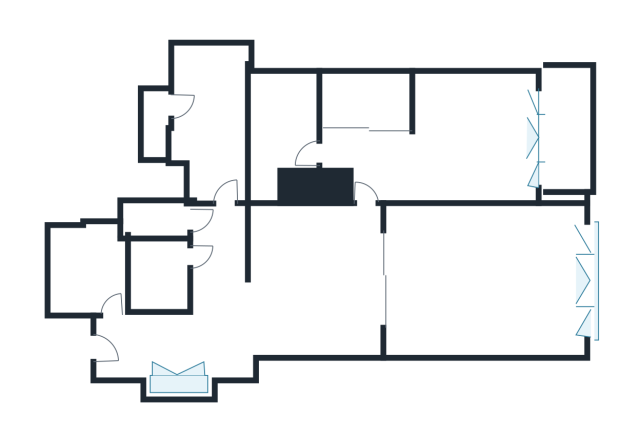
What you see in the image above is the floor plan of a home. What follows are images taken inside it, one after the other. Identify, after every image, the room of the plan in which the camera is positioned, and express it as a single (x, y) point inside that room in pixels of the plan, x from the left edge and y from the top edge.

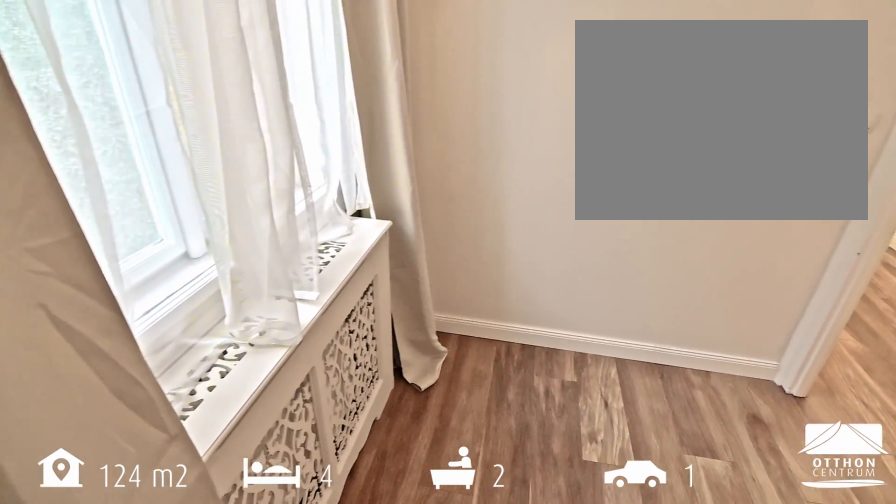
(92, 282)
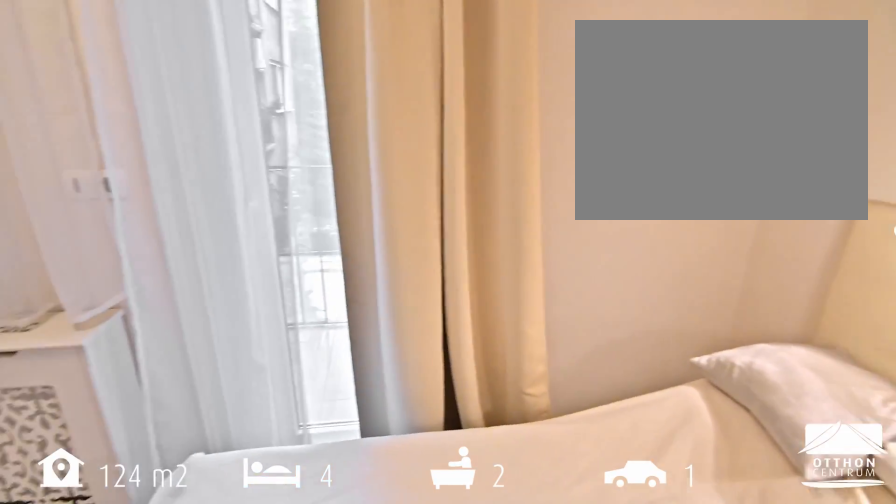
(211, 104)
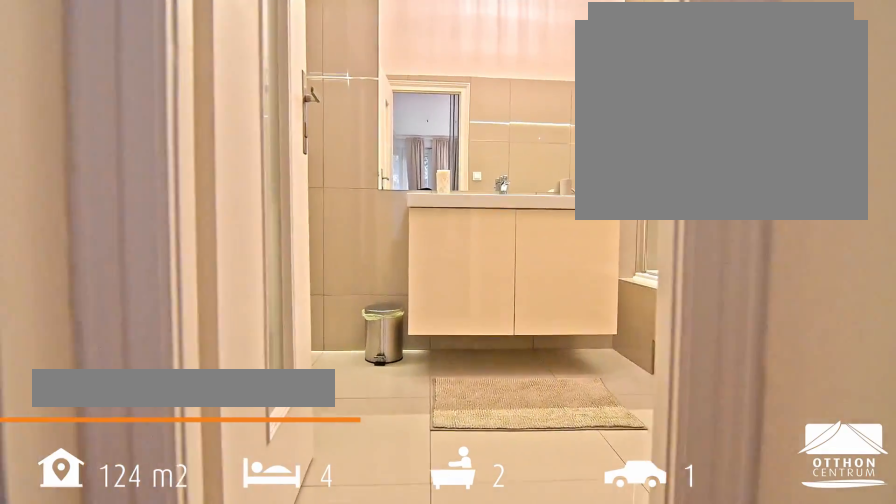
(285, 144)
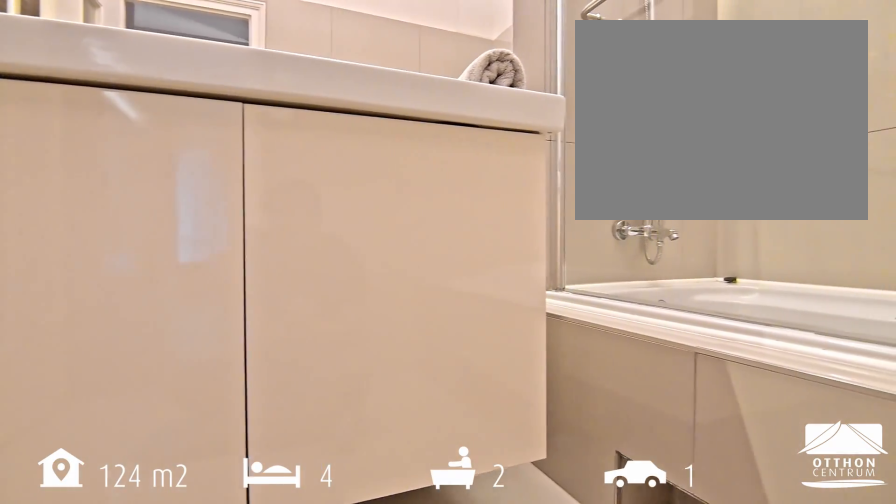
(284, 144)
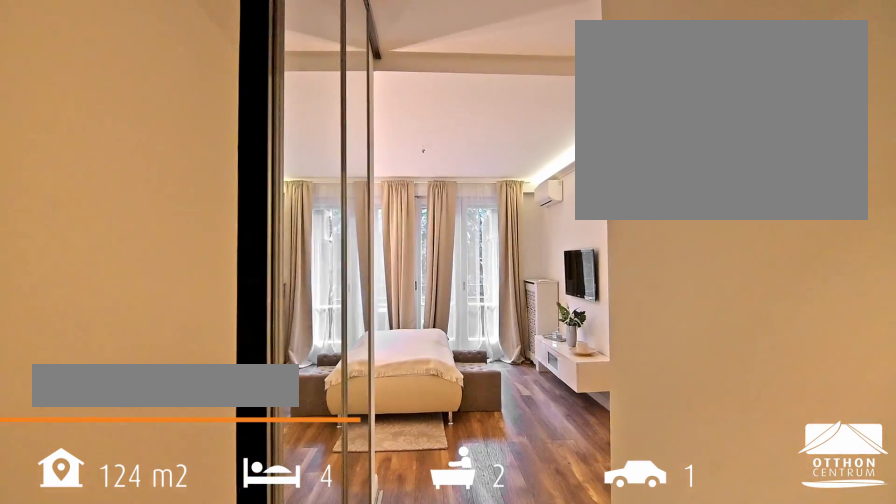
(453, 168)
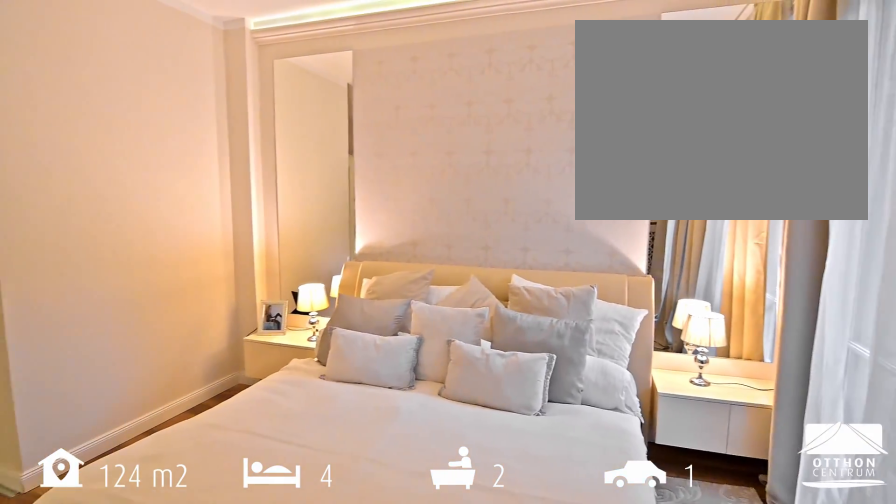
(453, 169)
